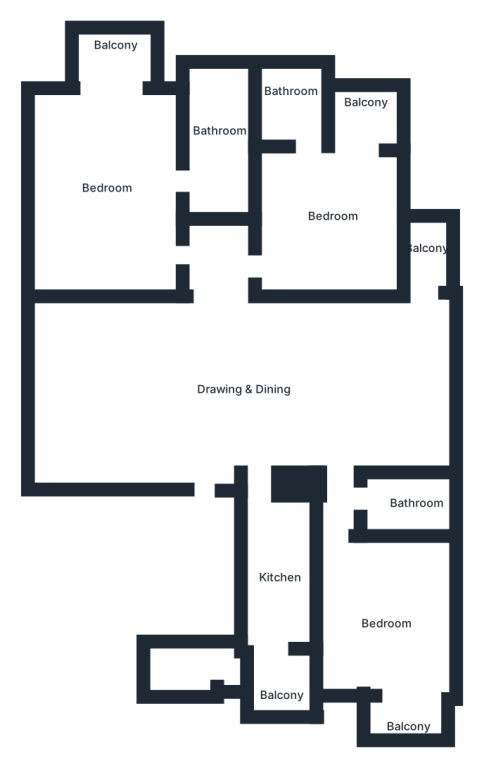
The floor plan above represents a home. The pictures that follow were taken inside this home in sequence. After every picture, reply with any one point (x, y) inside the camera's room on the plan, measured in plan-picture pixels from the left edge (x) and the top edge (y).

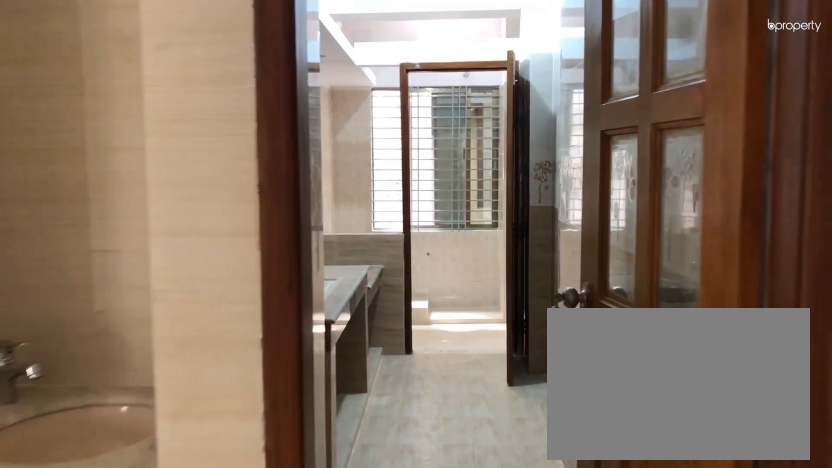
(262, 490)
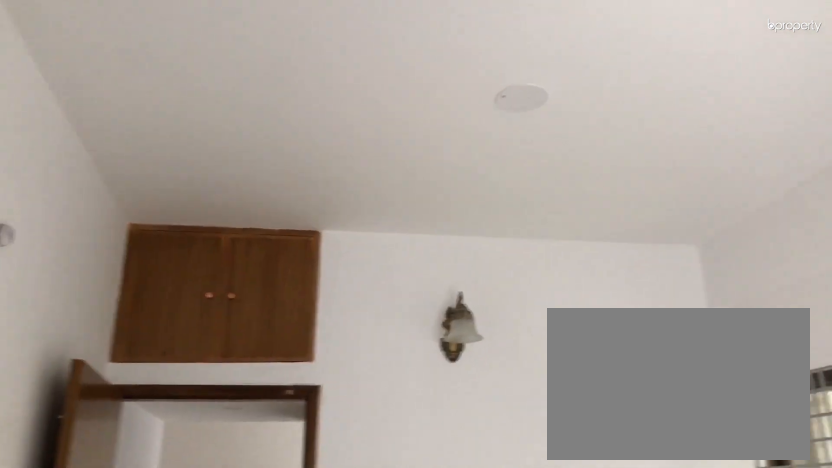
(393, 626)
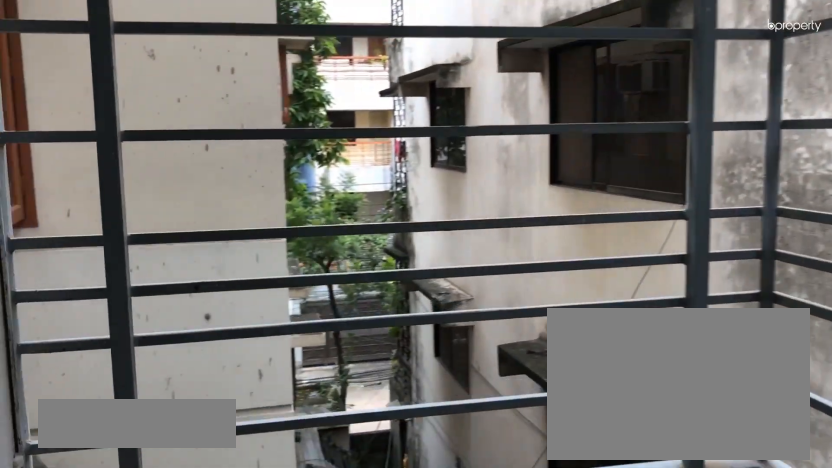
(410, 714)
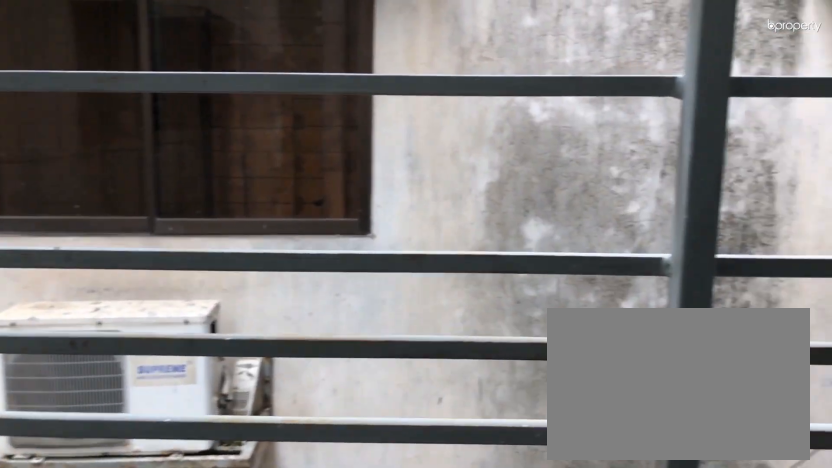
(410, 714)
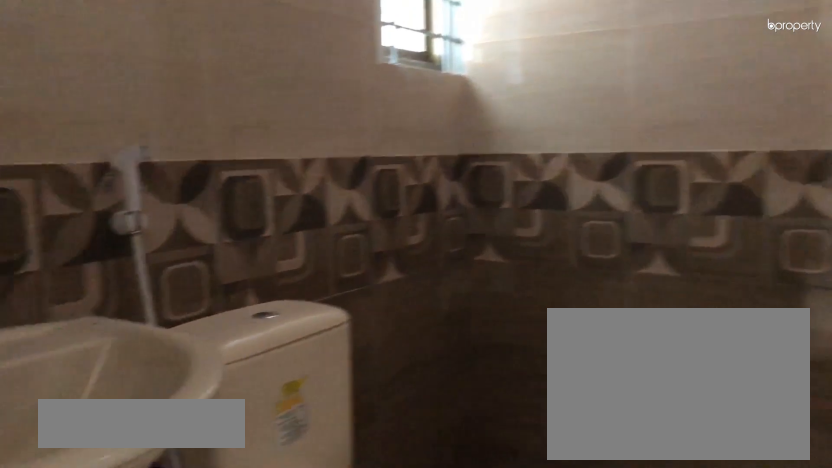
(289, 95)
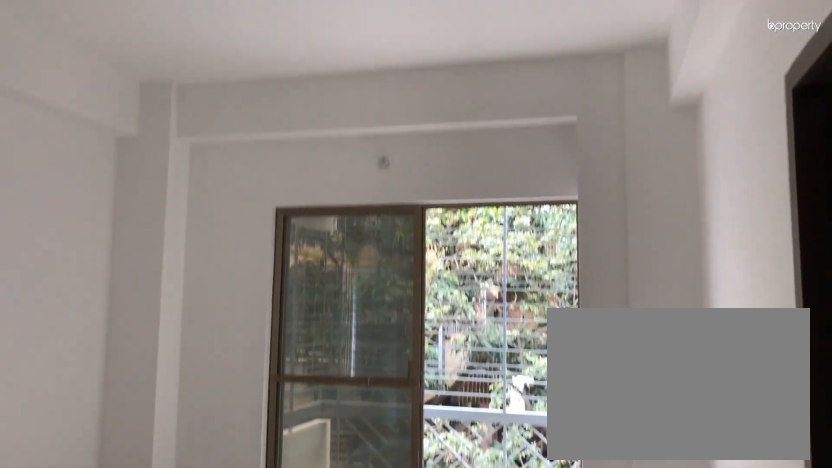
(104, 170)
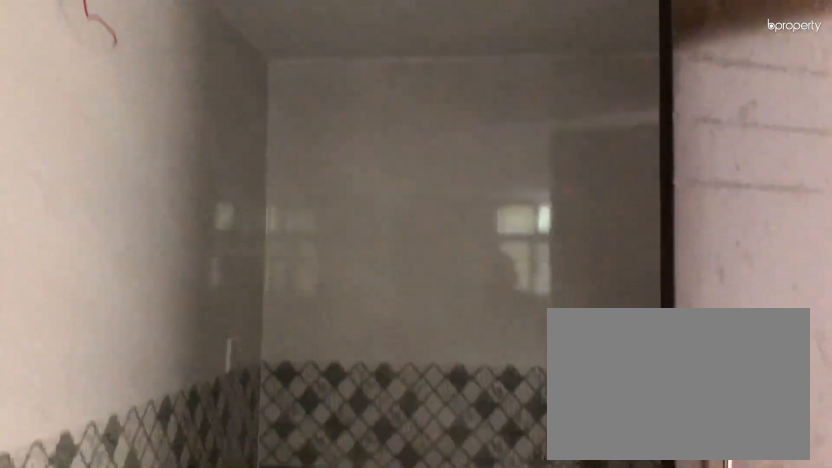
(220, 136)
